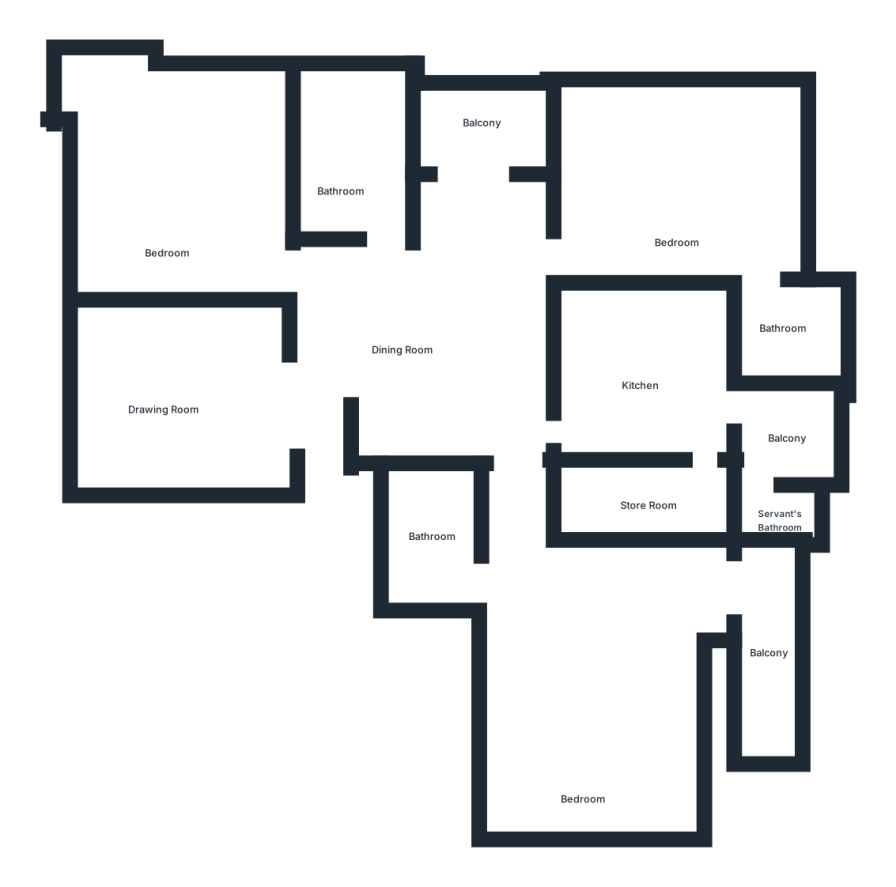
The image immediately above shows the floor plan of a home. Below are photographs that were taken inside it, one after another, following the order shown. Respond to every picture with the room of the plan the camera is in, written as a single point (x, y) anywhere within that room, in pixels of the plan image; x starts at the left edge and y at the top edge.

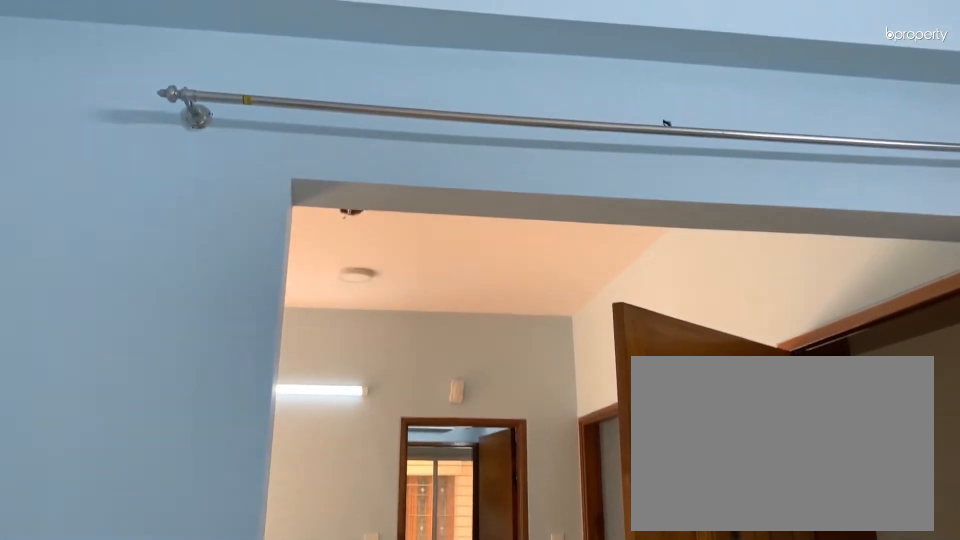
(161, 387)
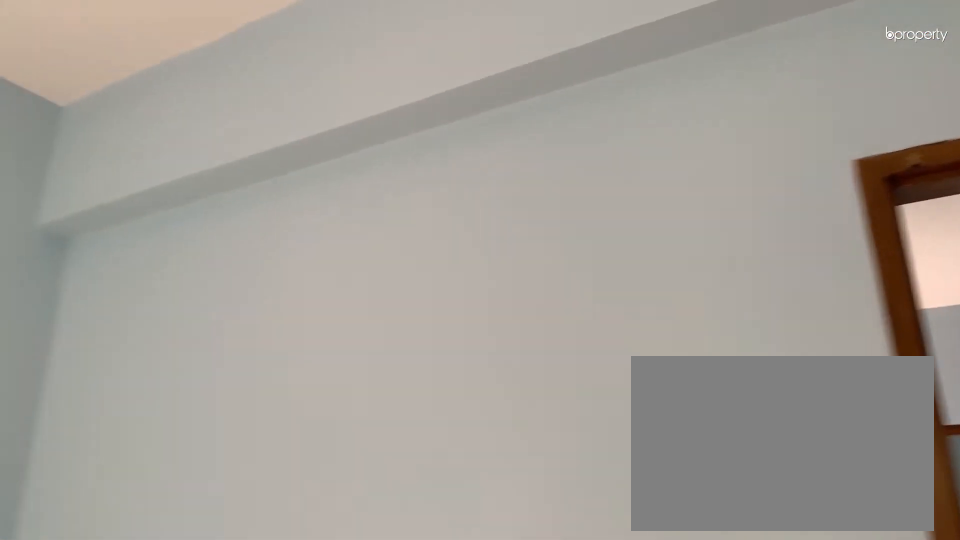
(167, 205)
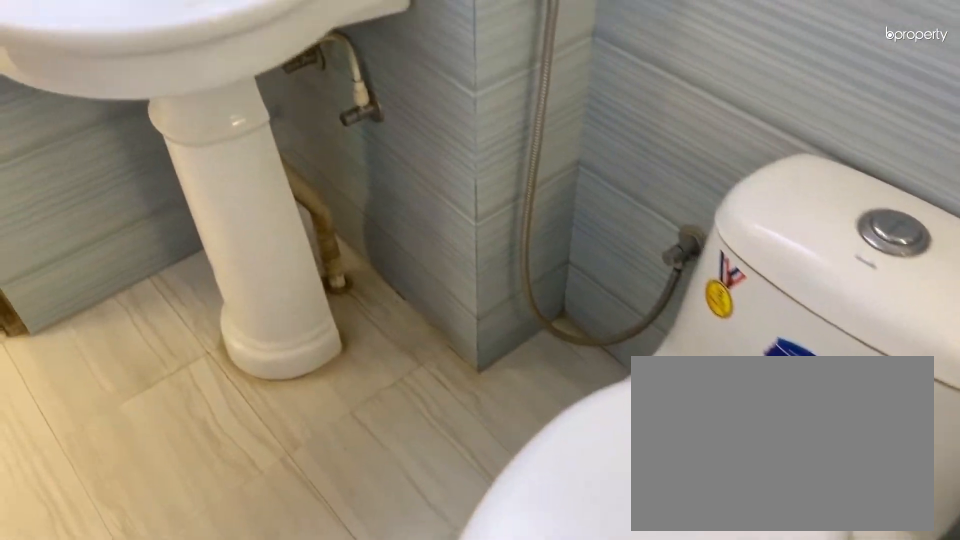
(343, 173)
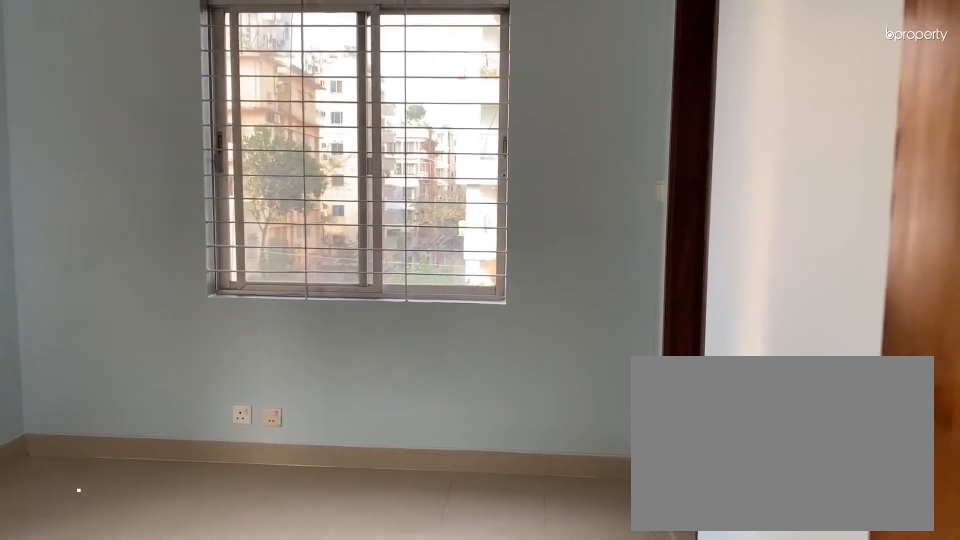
(682, 192)
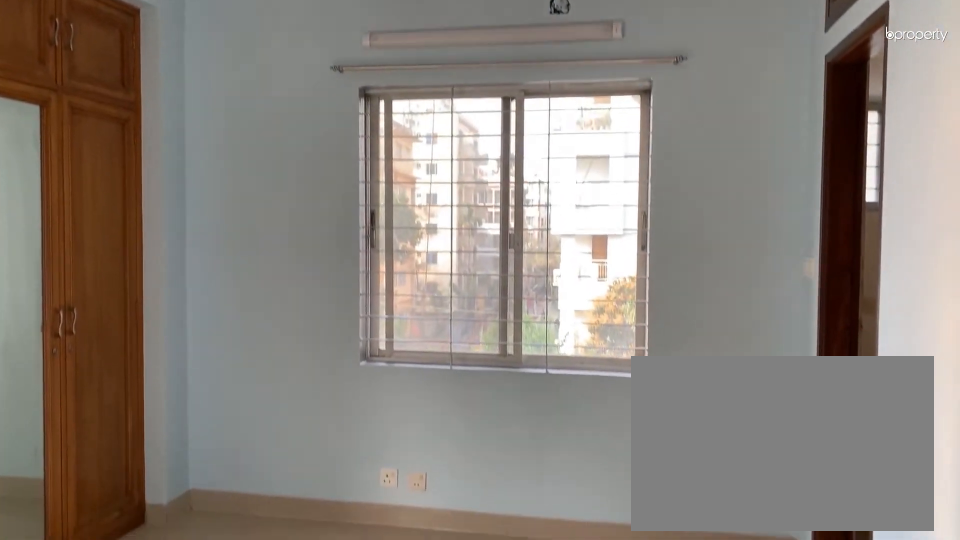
(683, 192)
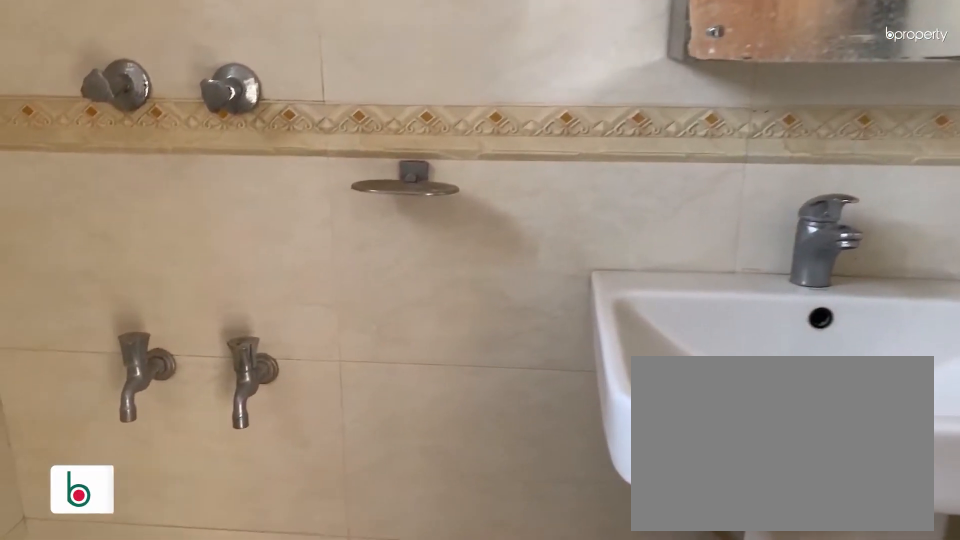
(783, 330)
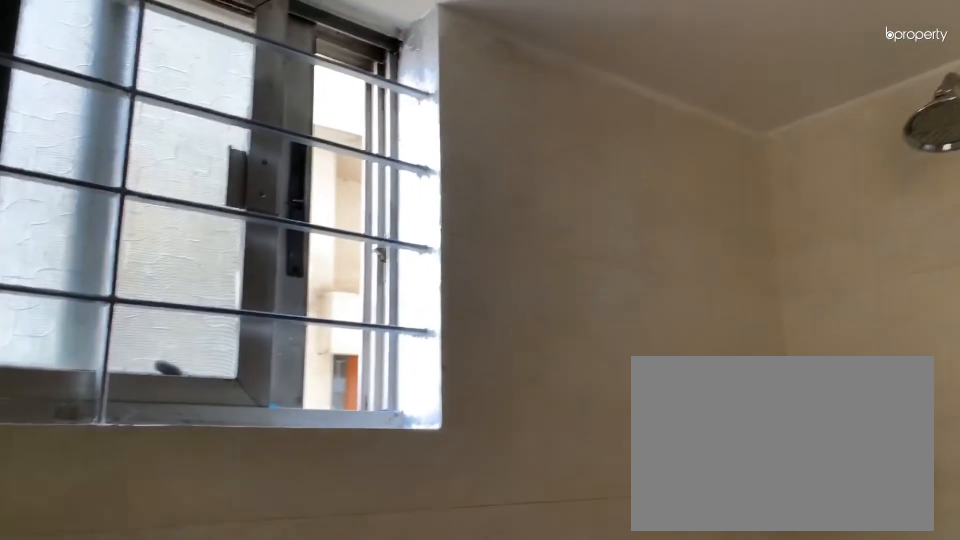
(783, 330)
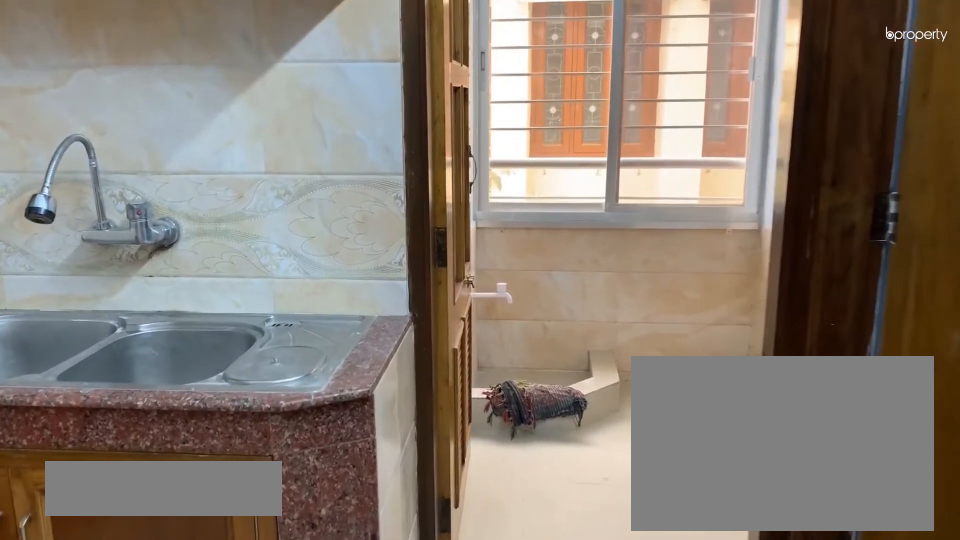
(643, 381)
